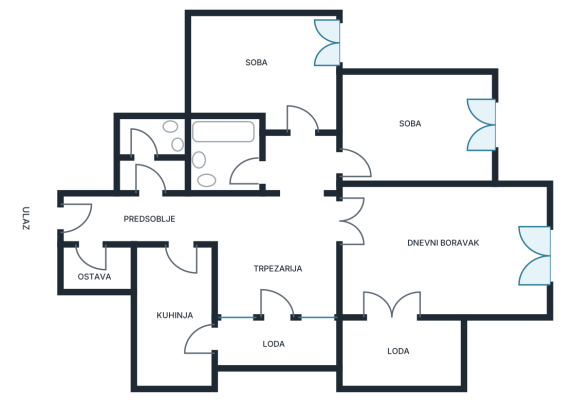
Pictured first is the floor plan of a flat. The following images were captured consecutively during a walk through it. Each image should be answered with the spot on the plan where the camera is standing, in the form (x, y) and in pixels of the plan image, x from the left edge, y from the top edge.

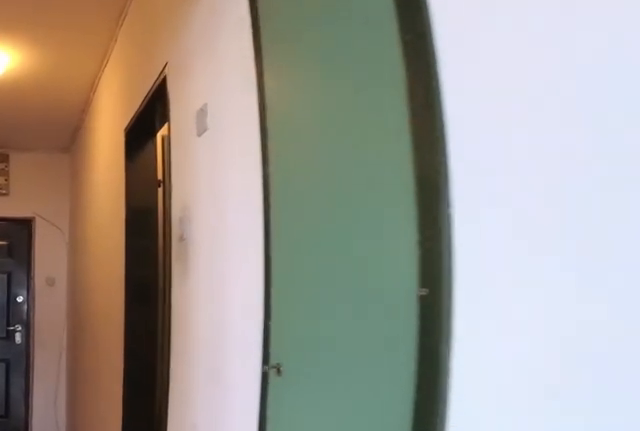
(278, 224)
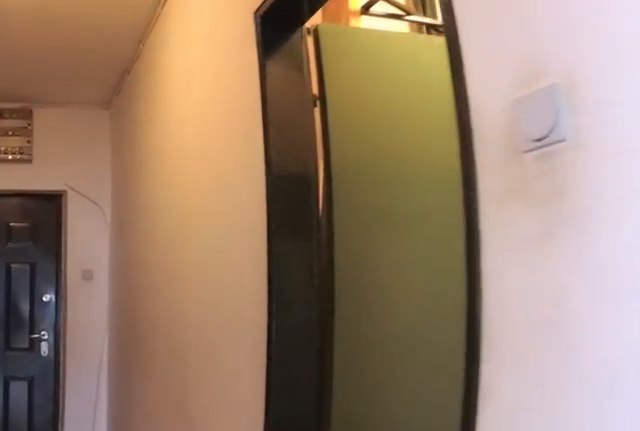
(218, 224)
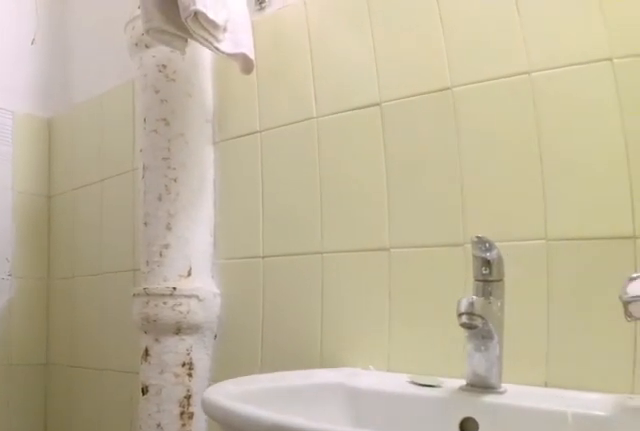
(151, 168)
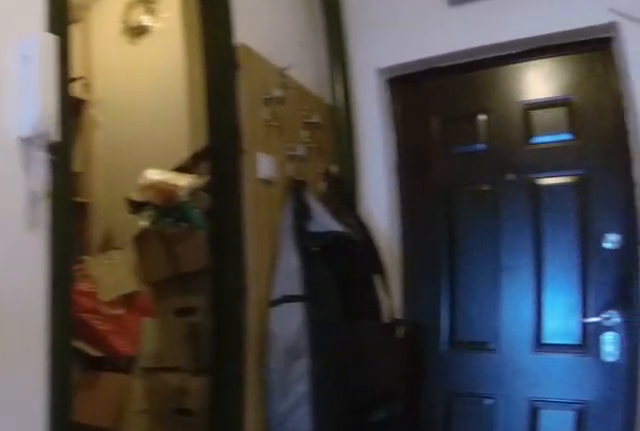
(157, 208)
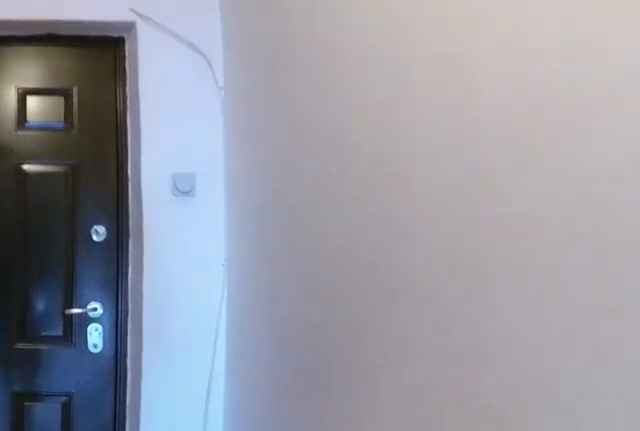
(135, 220)
